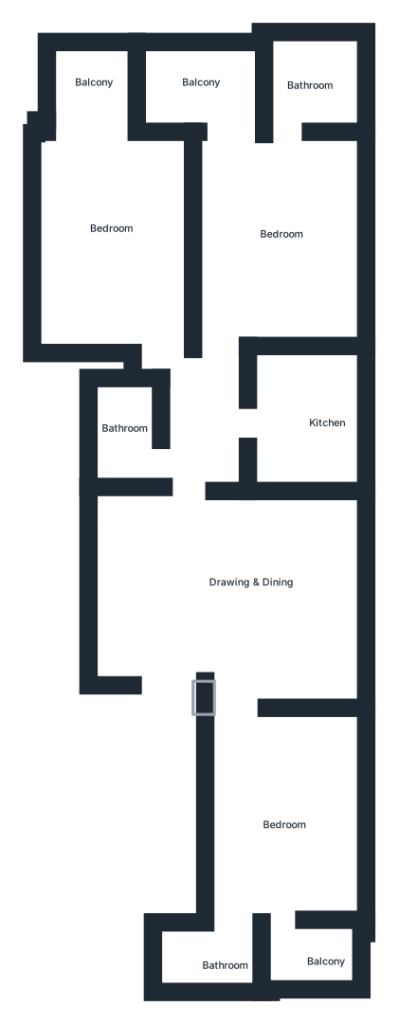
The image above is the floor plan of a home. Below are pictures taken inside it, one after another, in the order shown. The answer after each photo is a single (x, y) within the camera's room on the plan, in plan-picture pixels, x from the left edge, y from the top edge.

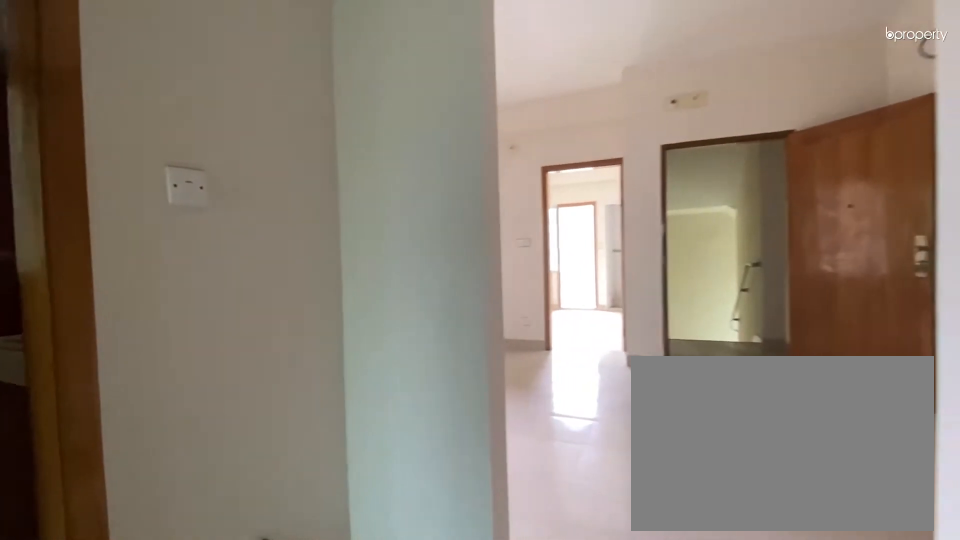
(235, 564)
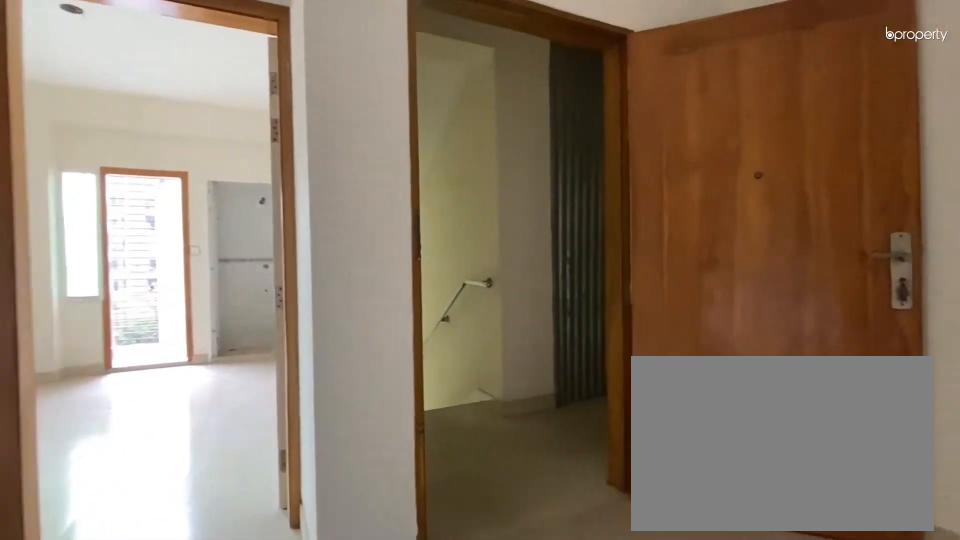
(235, 564)
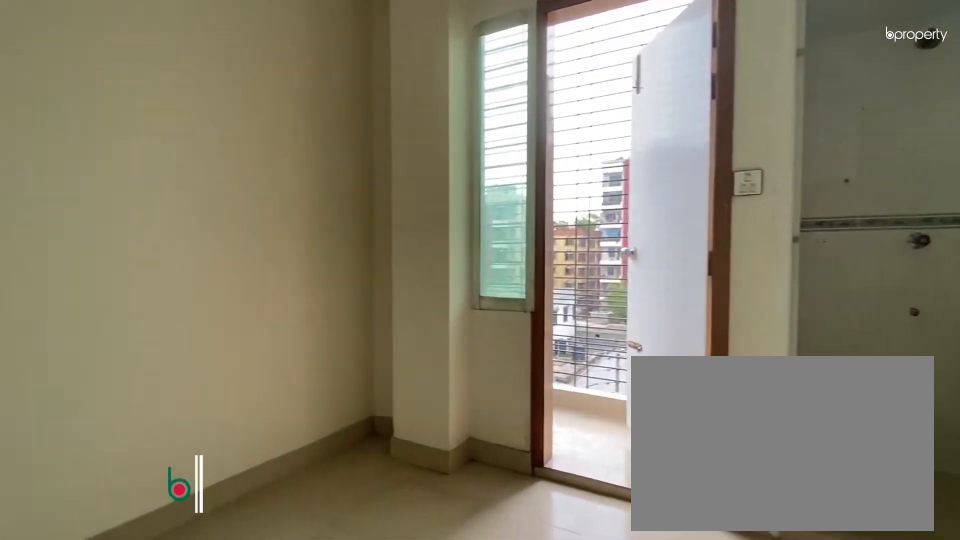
(279, 810)
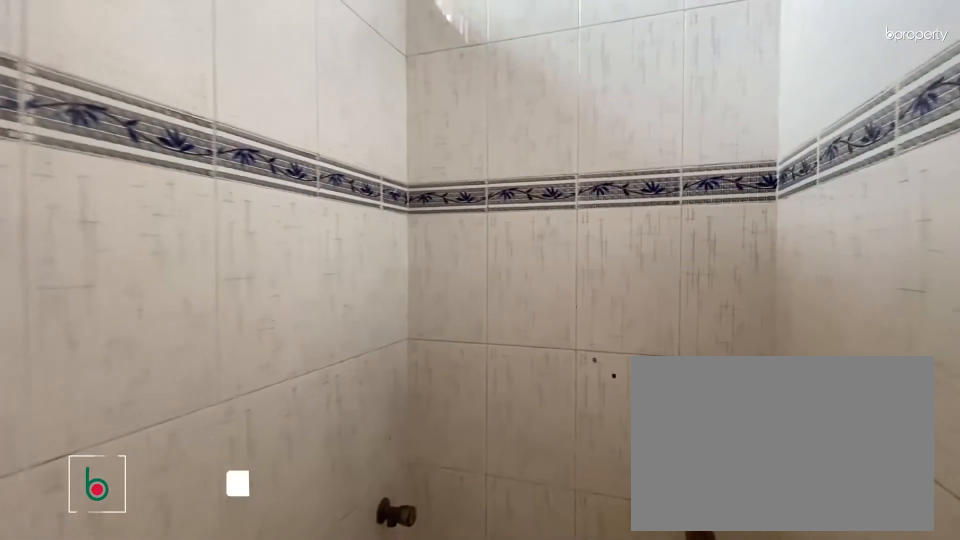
(206, 969)
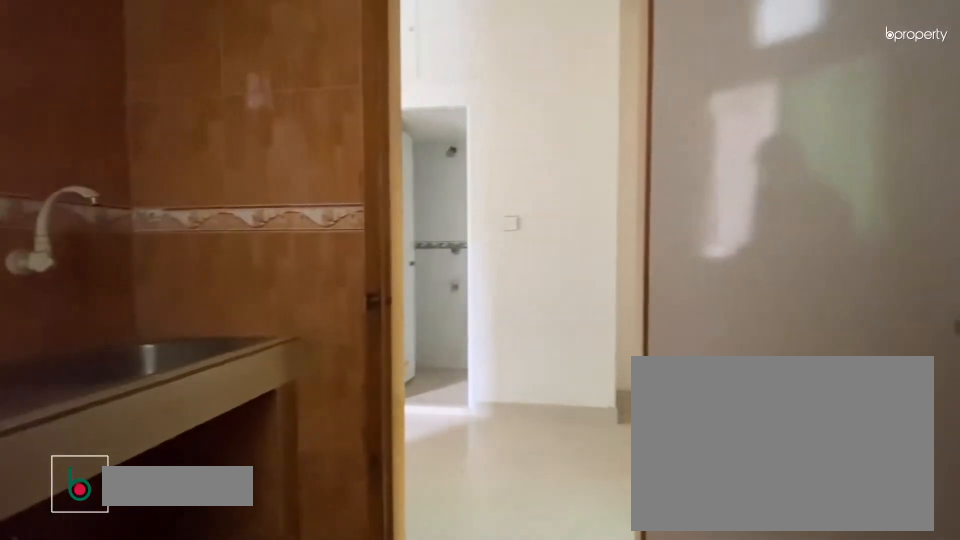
(319, 417)
